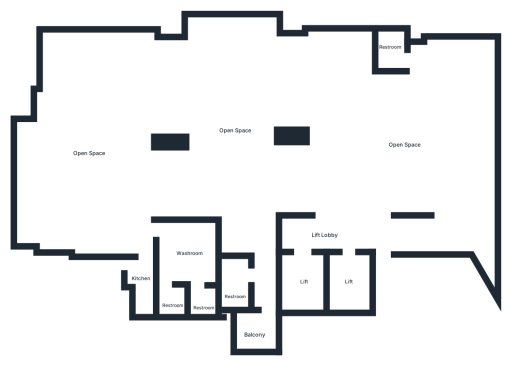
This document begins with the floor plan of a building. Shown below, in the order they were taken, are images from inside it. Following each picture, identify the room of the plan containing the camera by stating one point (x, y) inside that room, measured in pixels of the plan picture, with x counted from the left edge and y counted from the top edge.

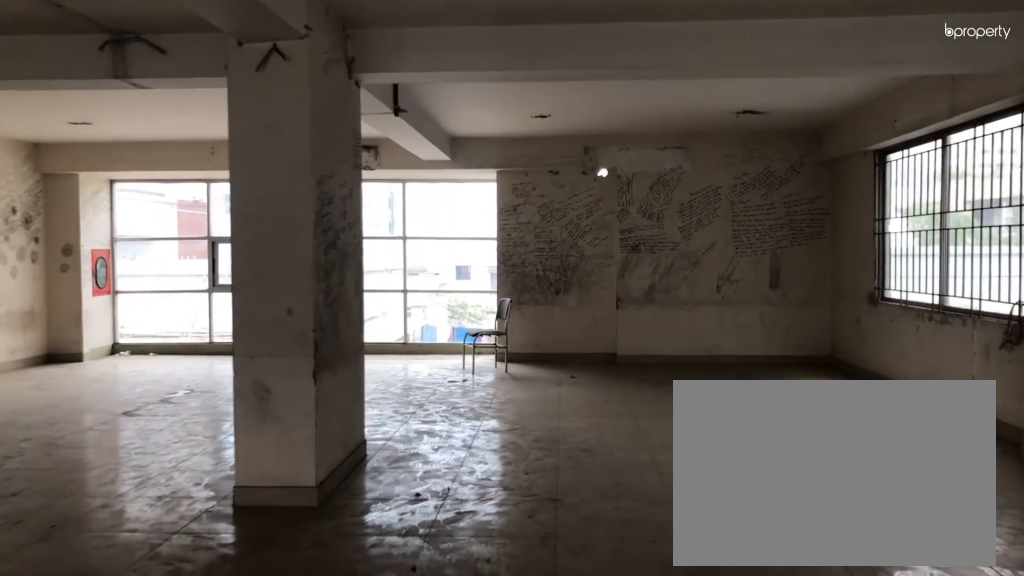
(289, 88)
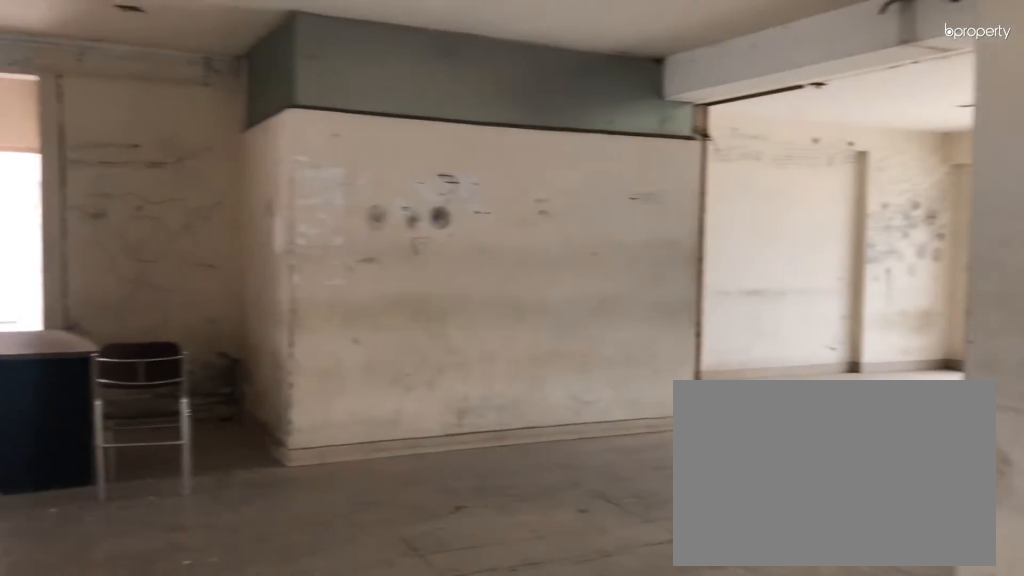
(234, 144)
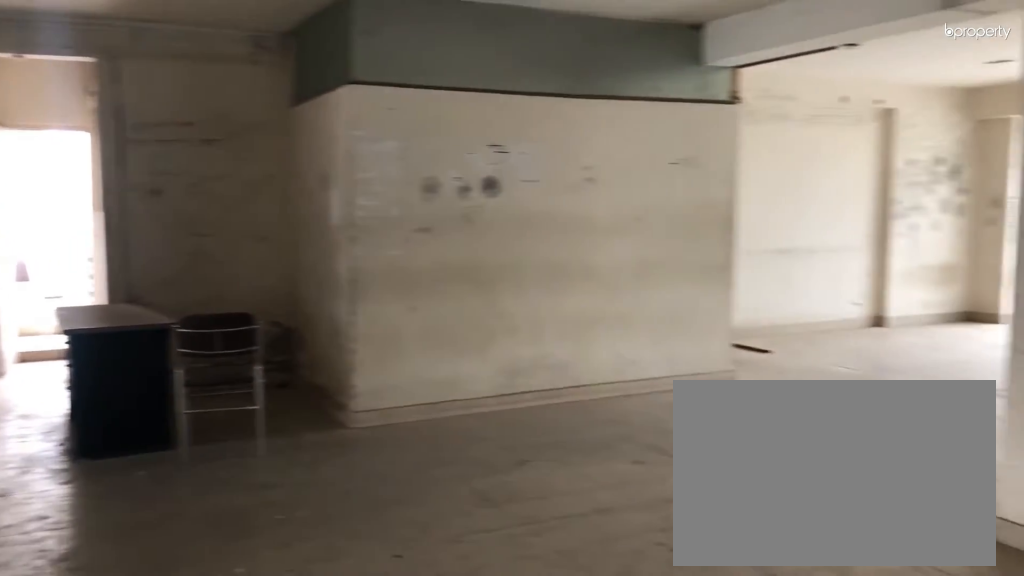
(234, 144)
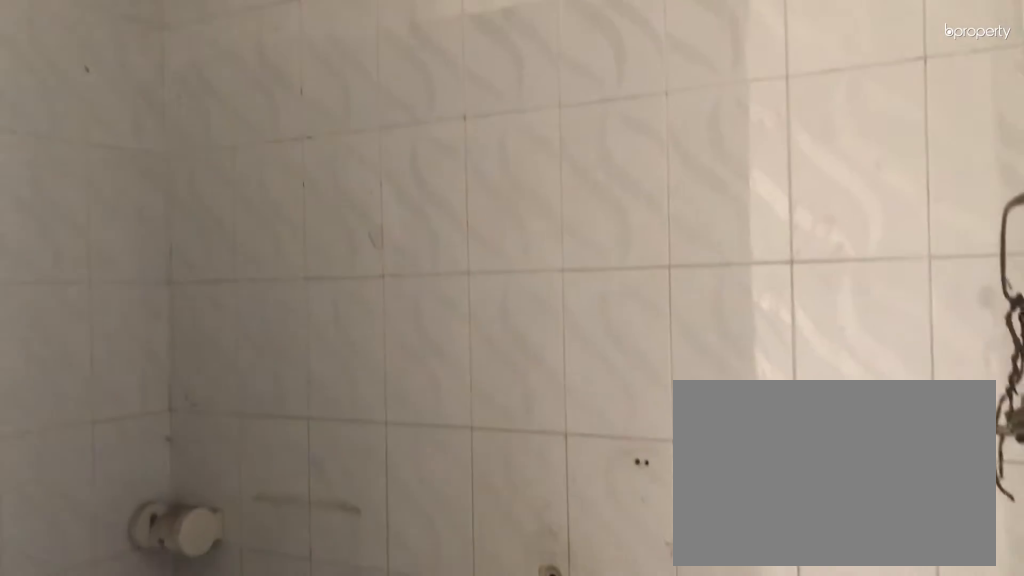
(234, 285)
